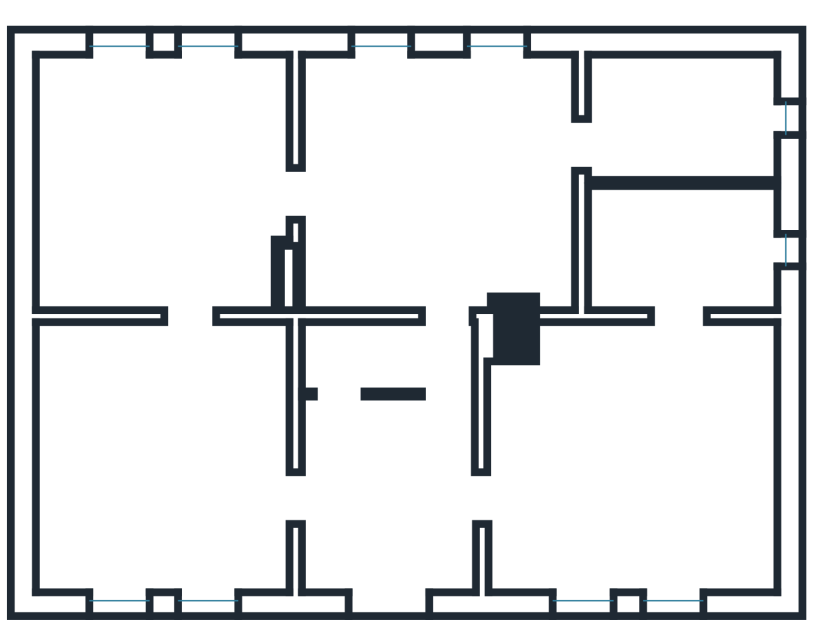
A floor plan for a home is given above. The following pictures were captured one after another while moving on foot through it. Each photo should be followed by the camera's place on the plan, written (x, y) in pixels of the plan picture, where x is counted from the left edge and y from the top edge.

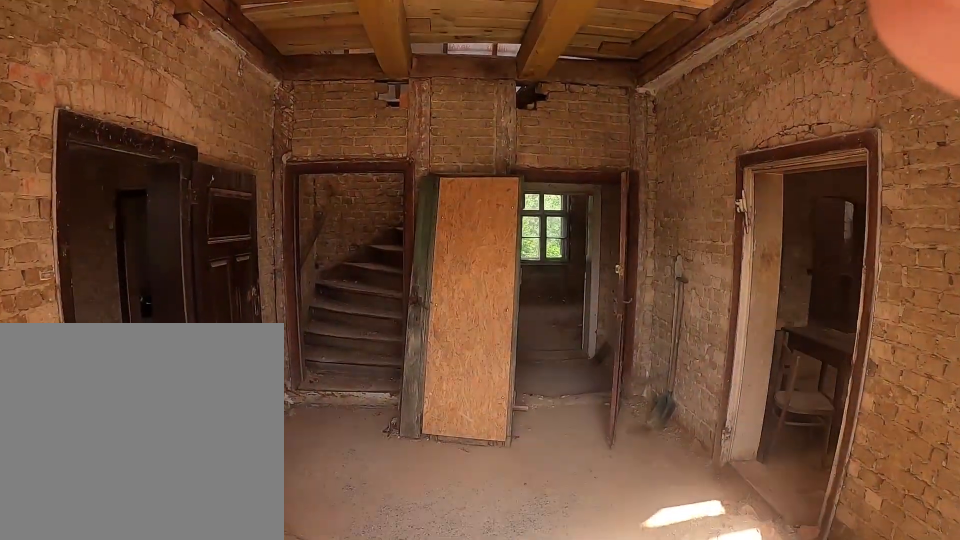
(404, 565)
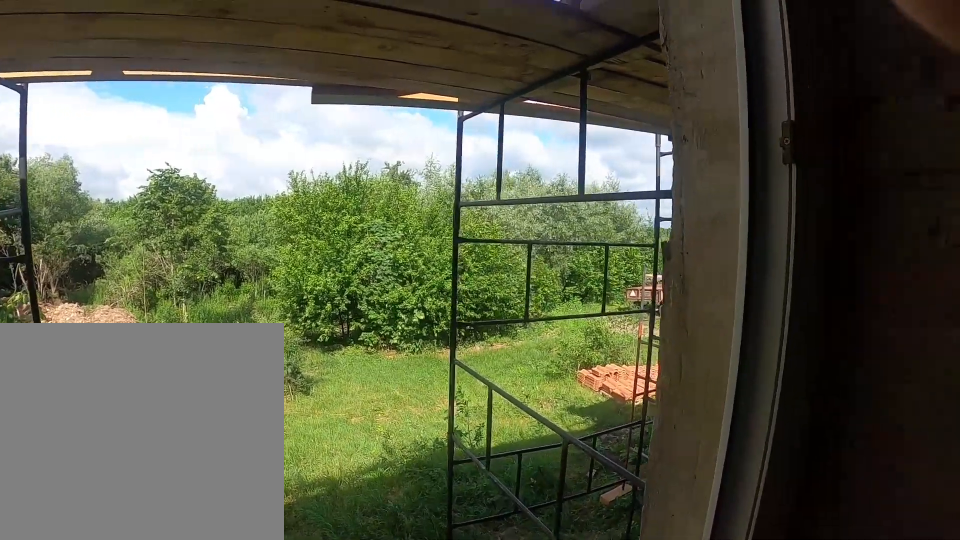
(180, 134)
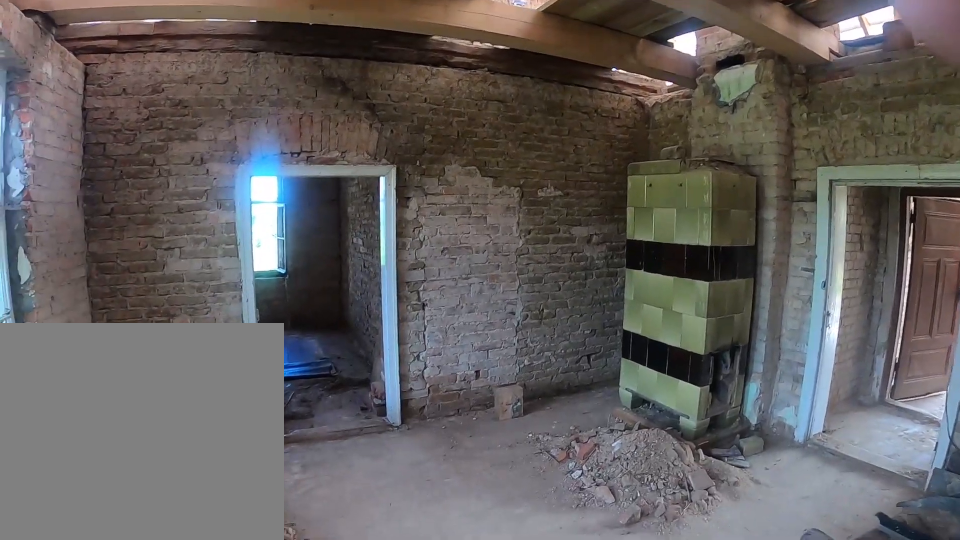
(477, 156)
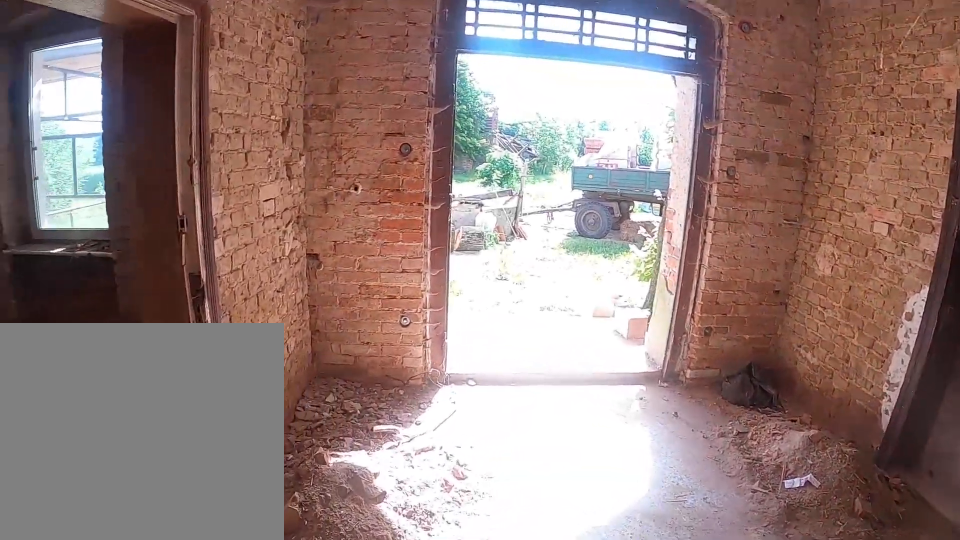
(432, 444)
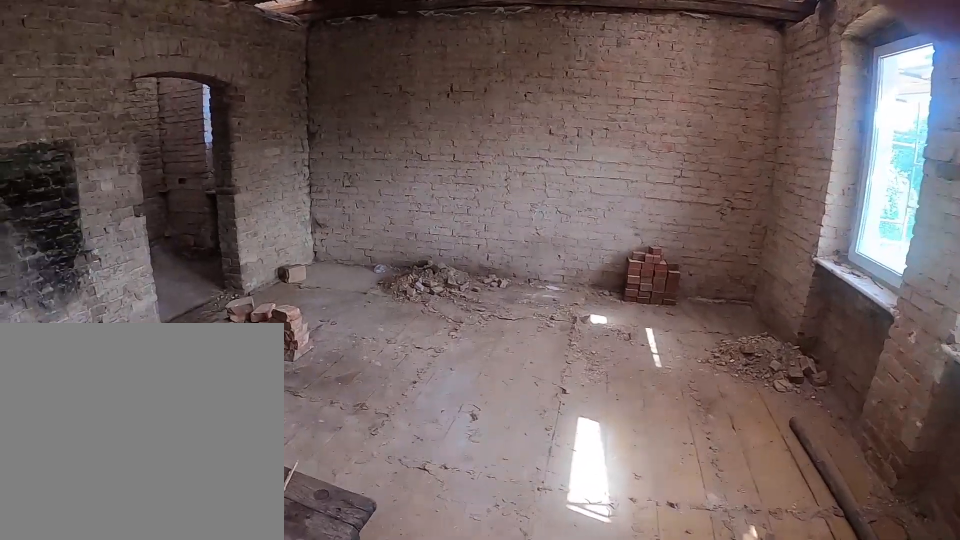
(497, 472)
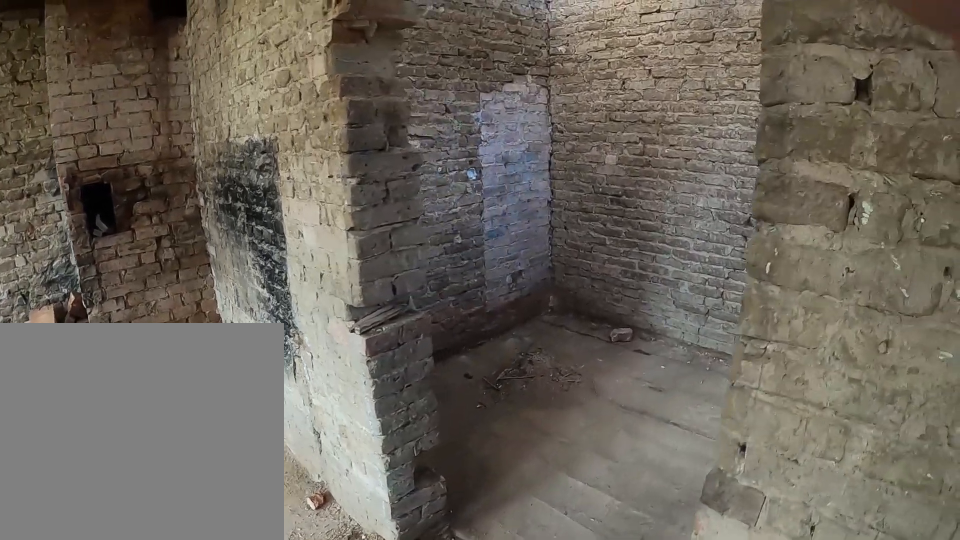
(650, 385)
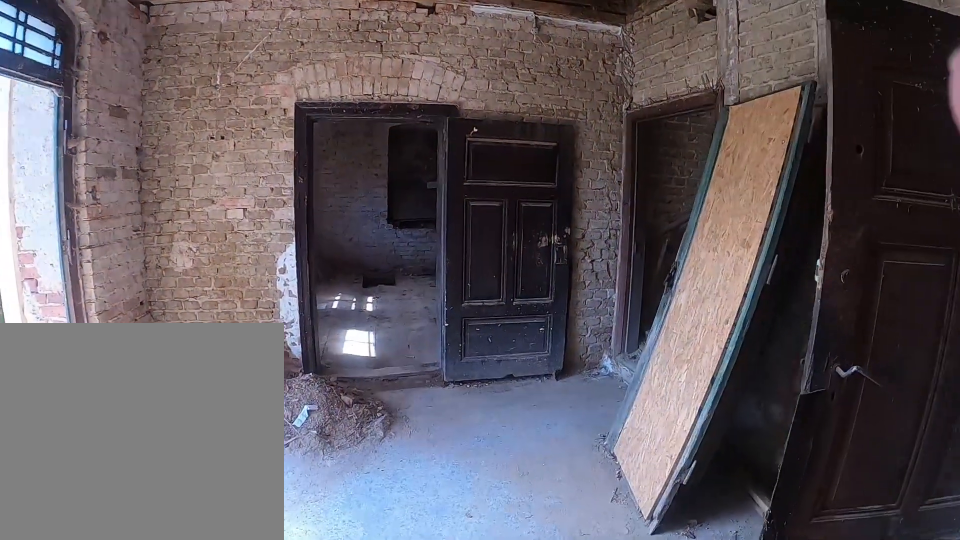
(499, 495)
